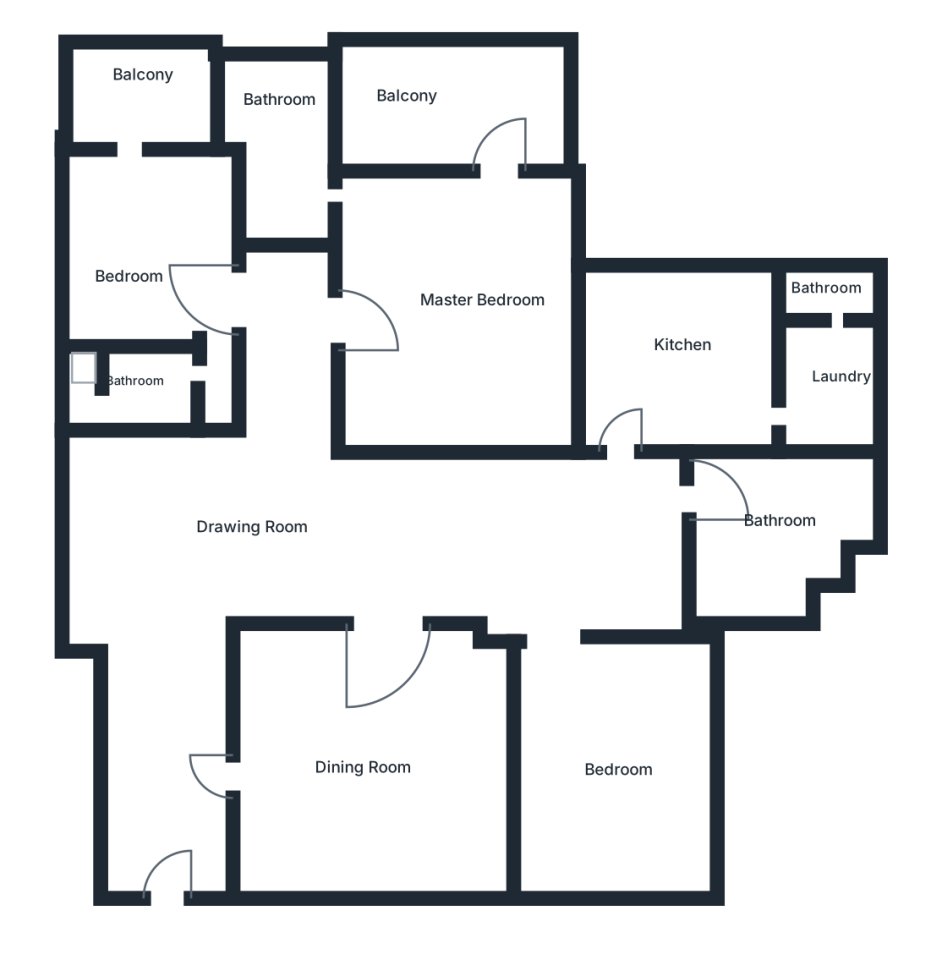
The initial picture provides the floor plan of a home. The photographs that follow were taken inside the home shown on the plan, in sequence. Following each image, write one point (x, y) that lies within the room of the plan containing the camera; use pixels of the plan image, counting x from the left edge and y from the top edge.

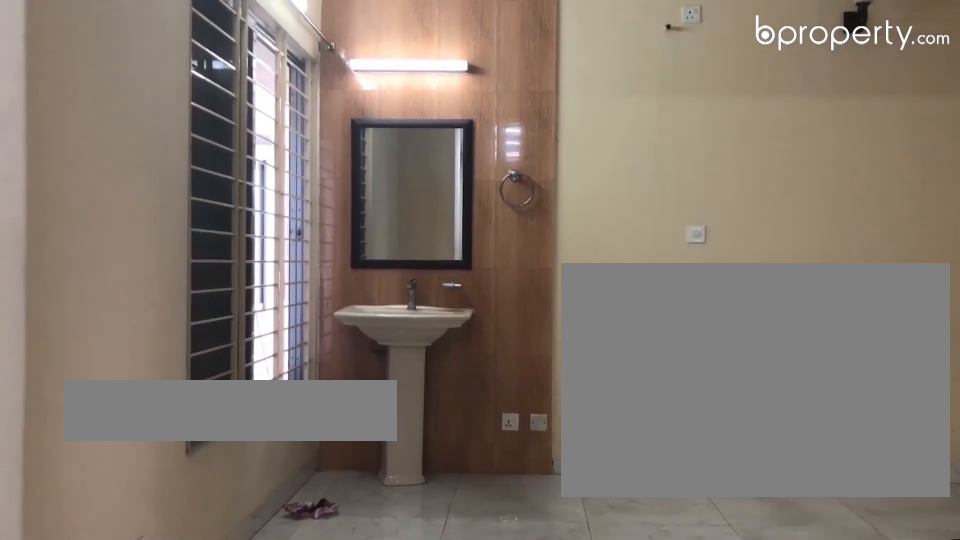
(318, 539)
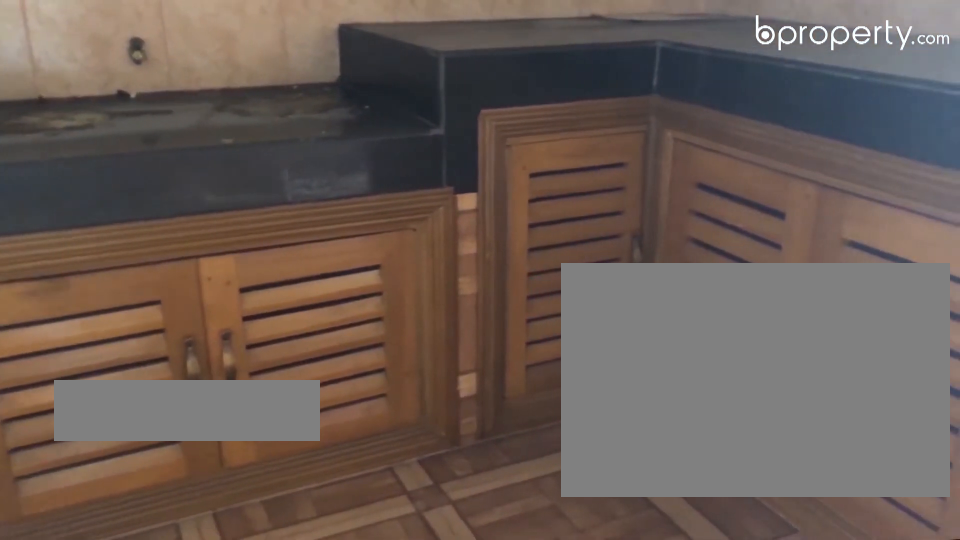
(672, 365)
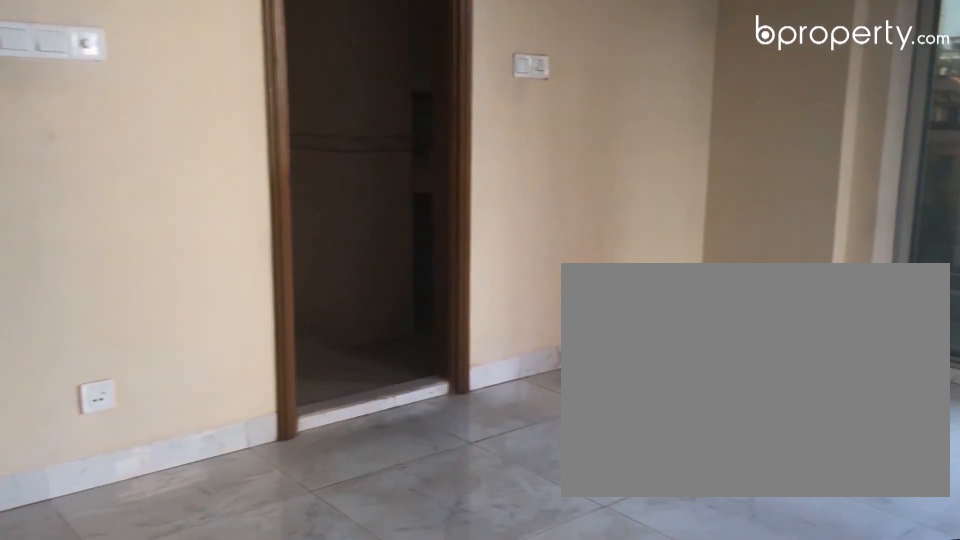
(458, 305)
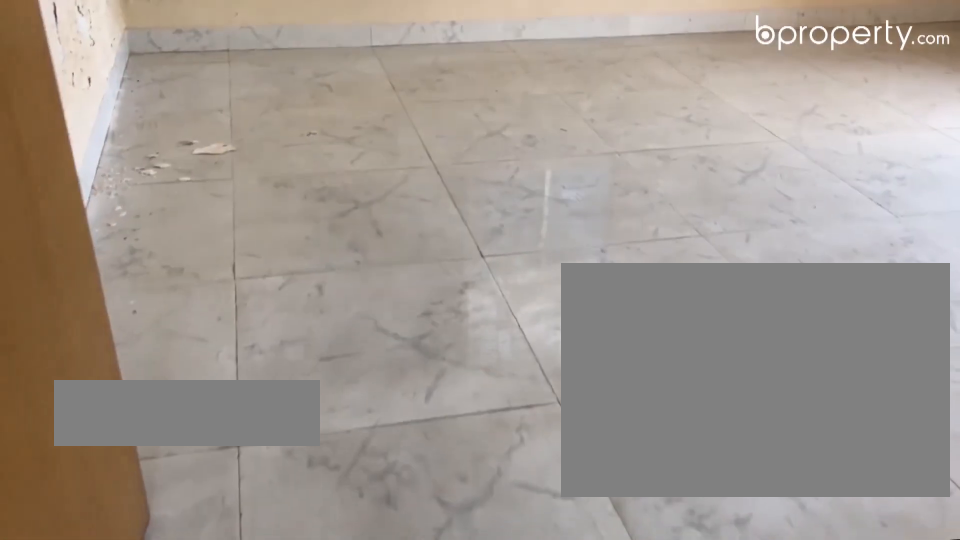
(129, 246)
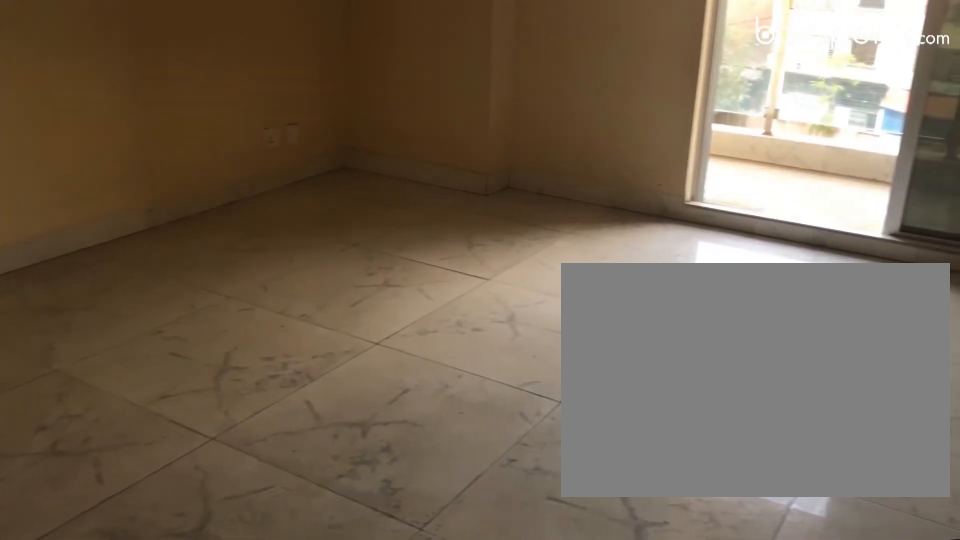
(129, 246)
